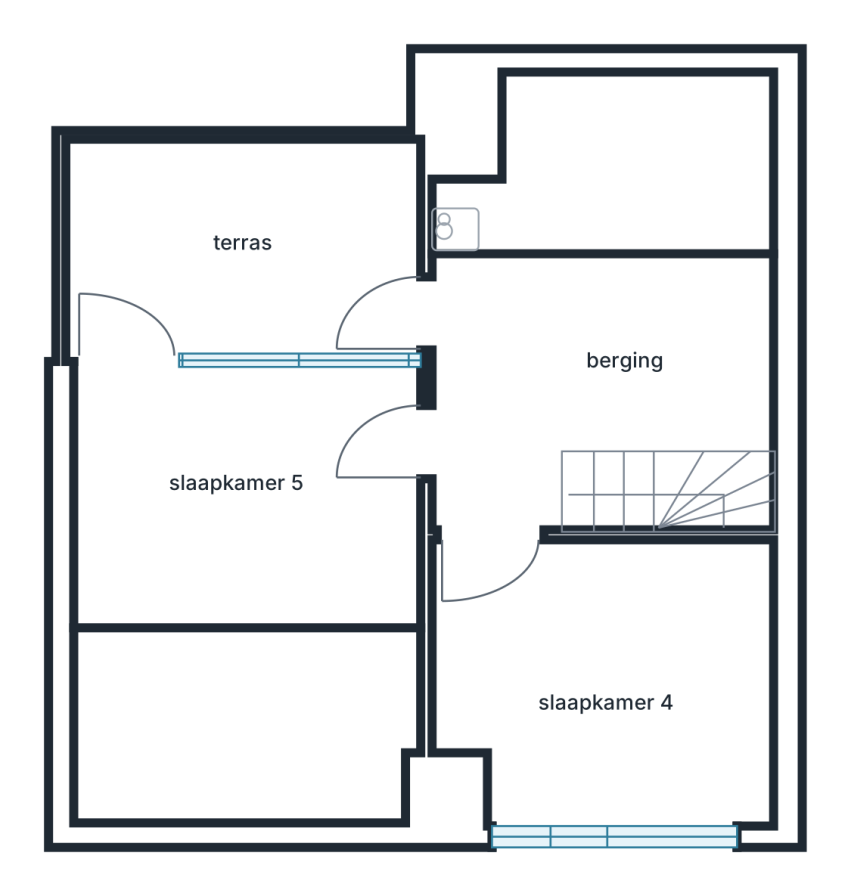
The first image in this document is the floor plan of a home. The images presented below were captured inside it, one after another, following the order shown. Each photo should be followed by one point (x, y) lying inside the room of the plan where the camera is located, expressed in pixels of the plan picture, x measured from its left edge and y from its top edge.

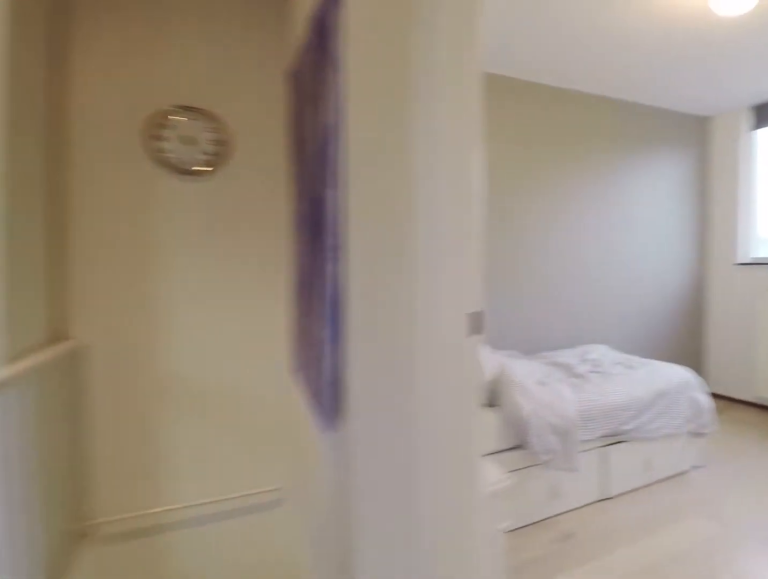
(592, 370)
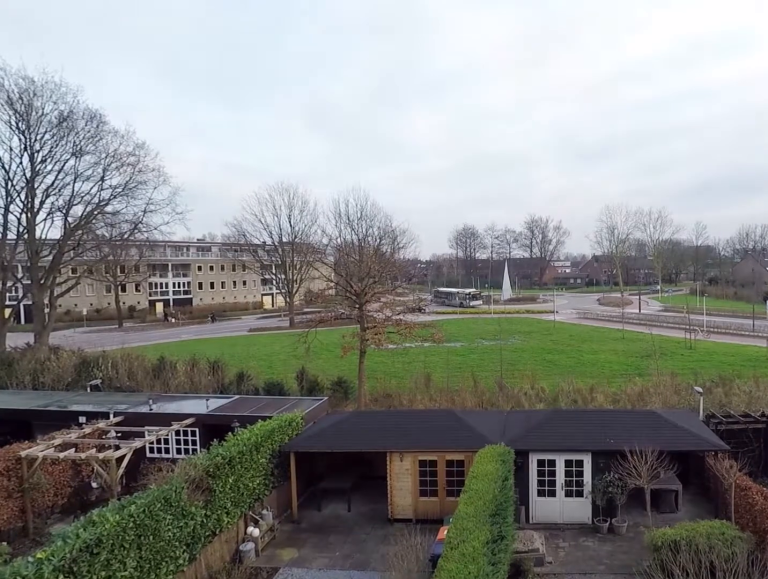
(244, 247)
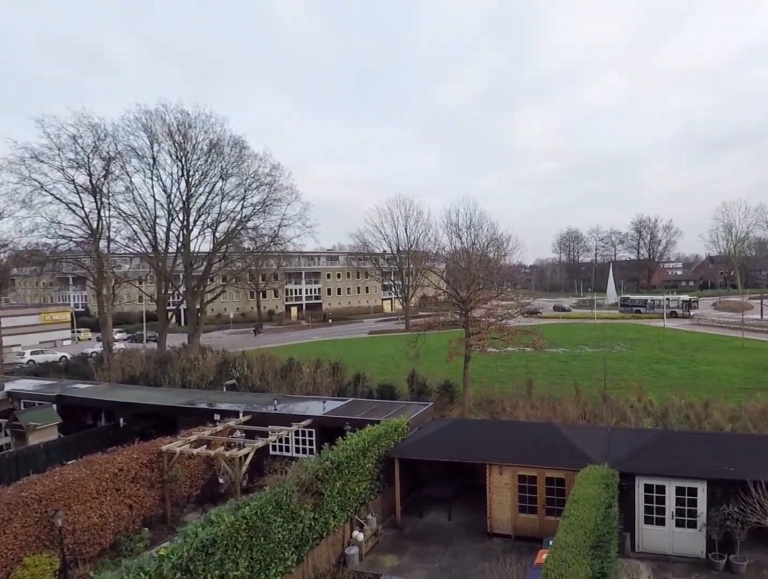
(244, 247)
